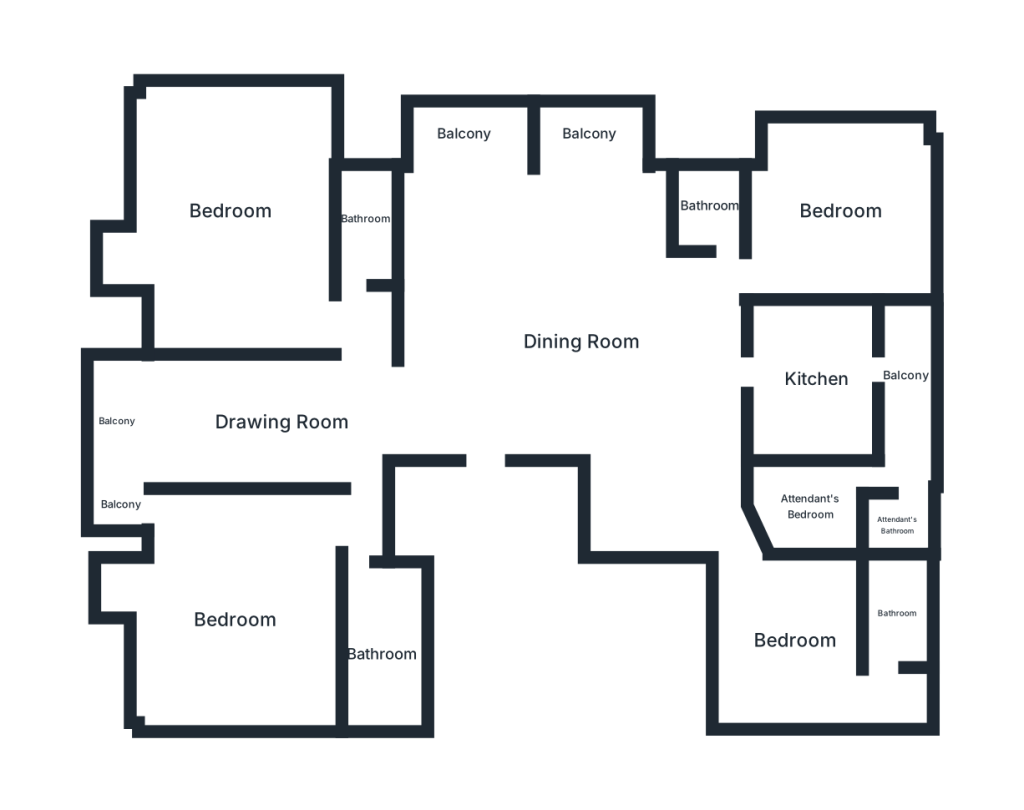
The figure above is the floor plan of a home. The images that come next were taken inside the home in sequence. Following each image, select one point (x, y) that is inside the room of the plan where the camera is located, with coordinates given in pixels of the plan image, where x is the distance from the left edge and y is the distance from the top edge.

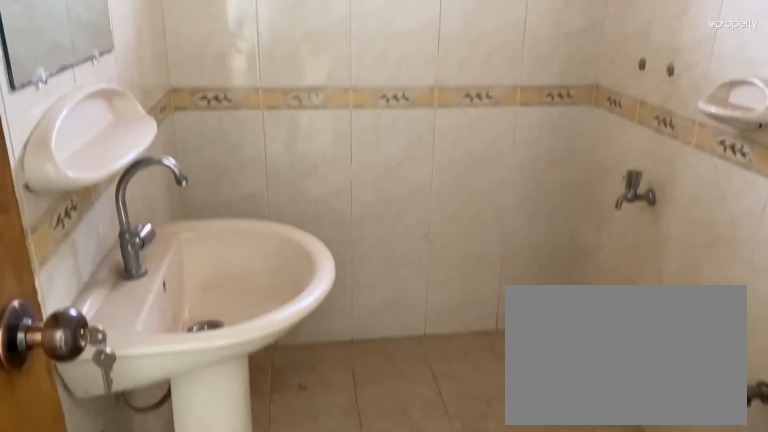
(368, 220)
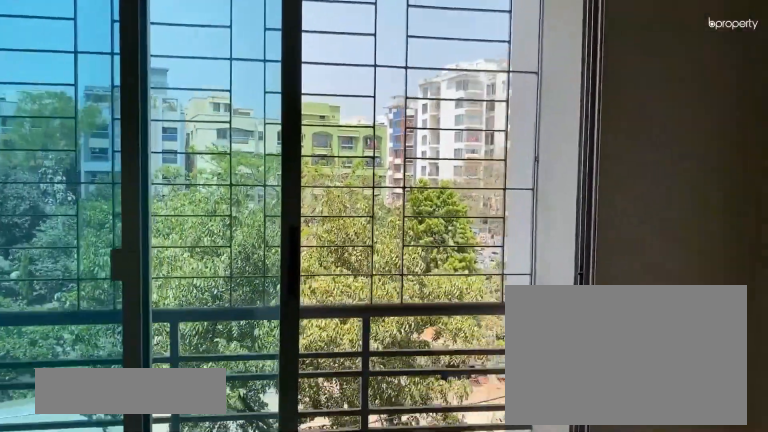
(586, 186)
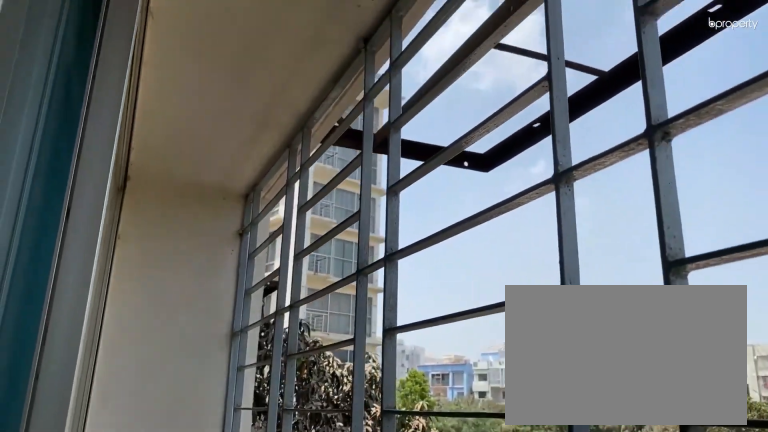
(589, 136)
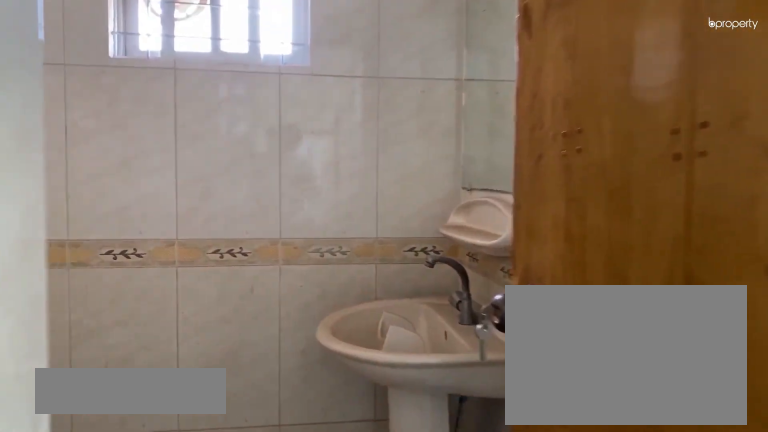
(712, 207)
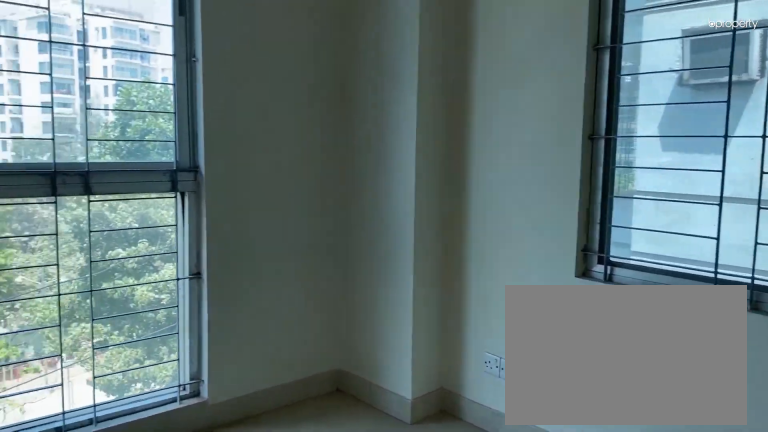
(839, 210)
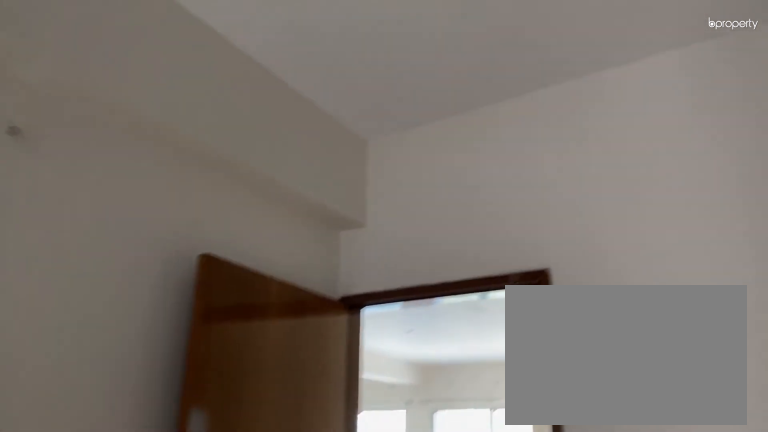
(793, 636)
